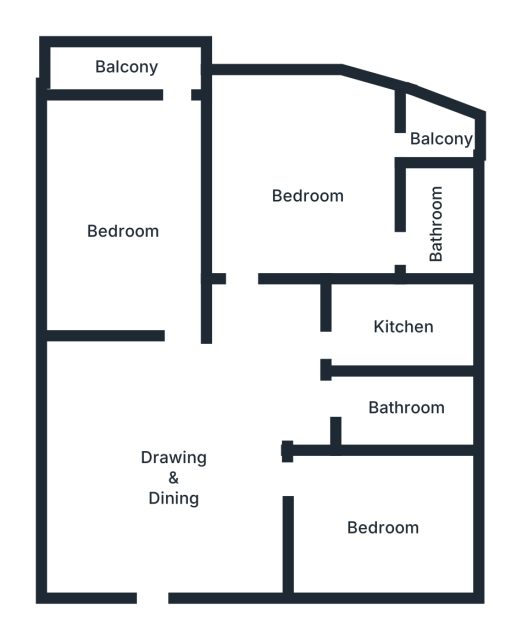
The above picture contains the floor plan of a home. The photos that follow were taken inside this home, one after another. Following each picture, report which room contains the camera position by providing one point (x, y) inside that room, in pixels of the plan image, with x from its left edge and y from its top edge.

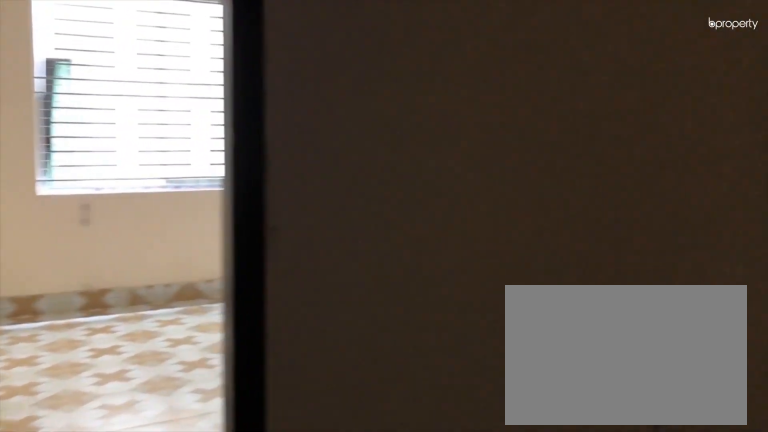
(181, 469)
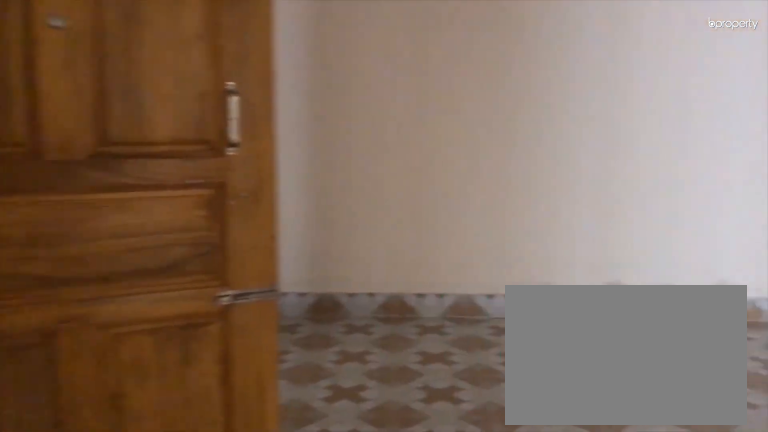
(181, 469)
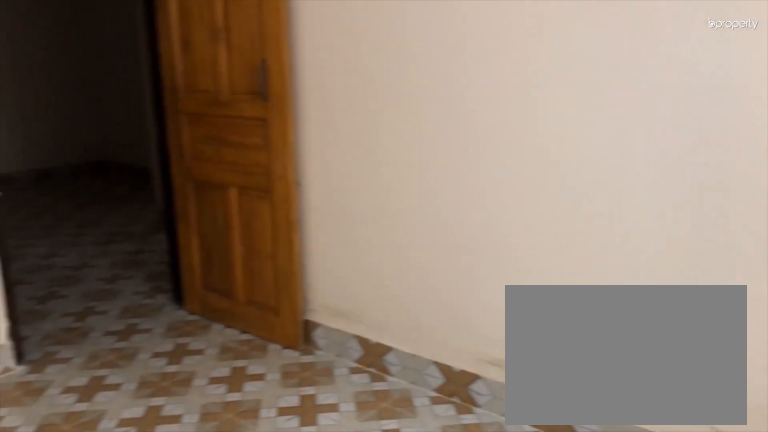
(386, 527)
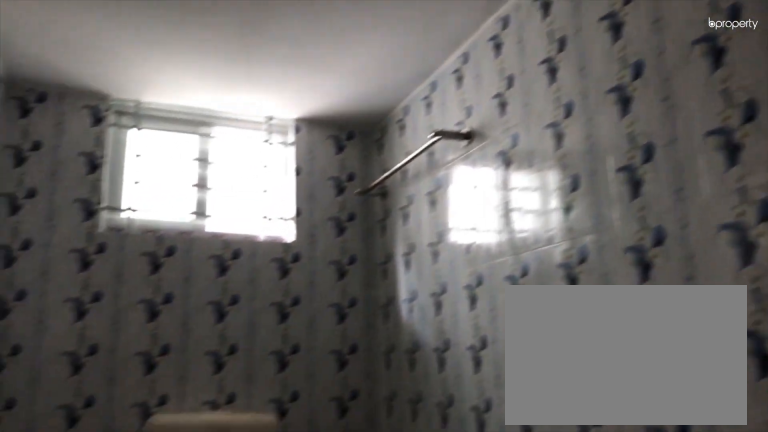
(404, 411)
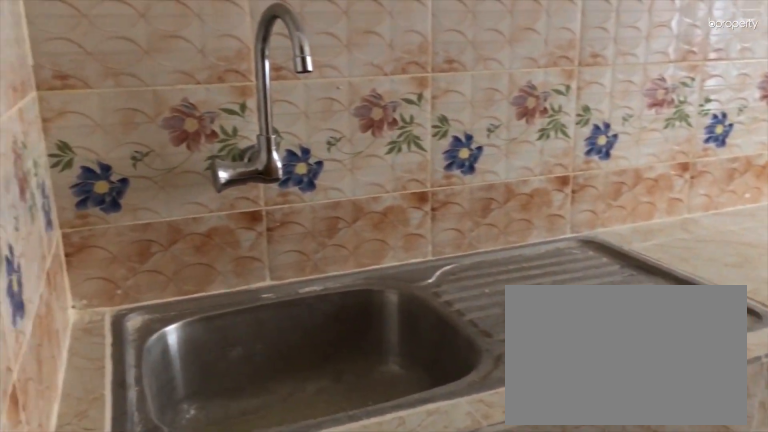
(404, 328)
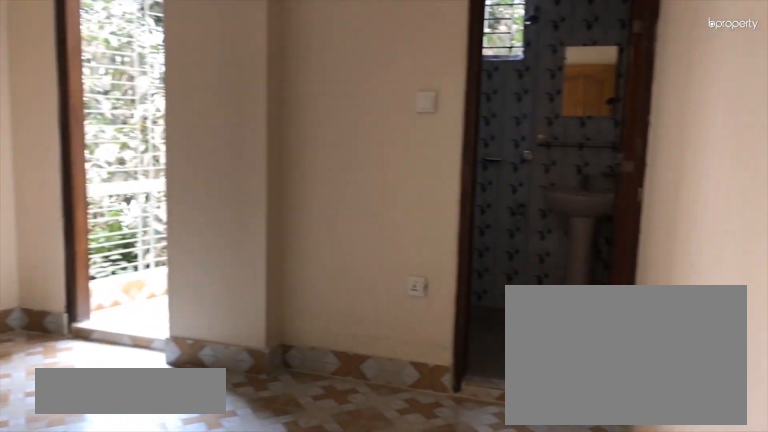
(314, 193)
